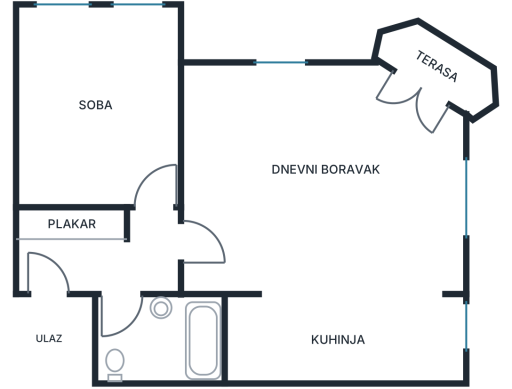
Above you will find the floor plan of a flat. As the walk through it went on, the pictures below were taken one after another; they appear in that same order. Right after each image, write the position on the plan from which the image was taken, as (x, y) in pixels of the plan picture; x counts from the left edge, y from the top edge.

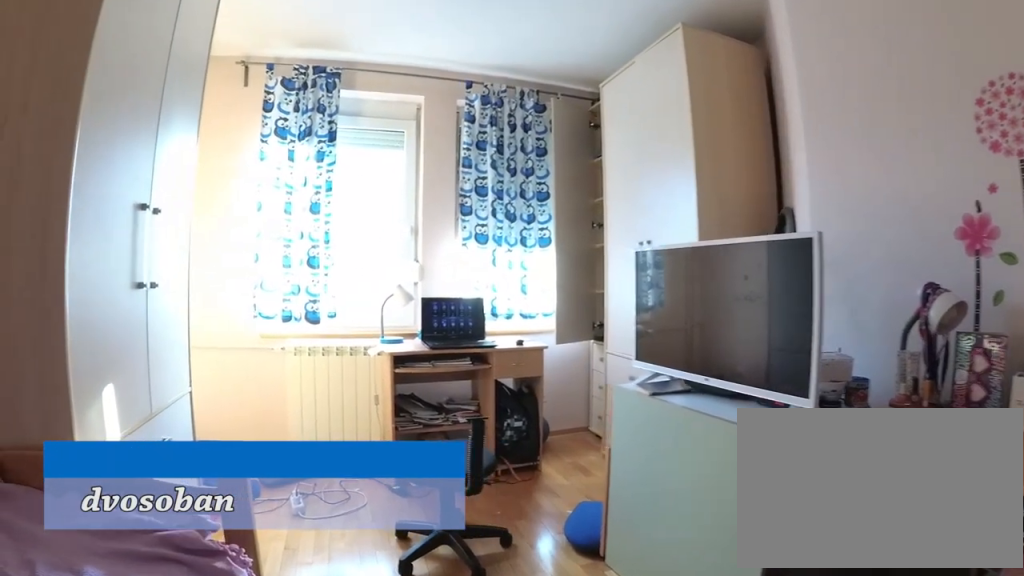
(80, 138)
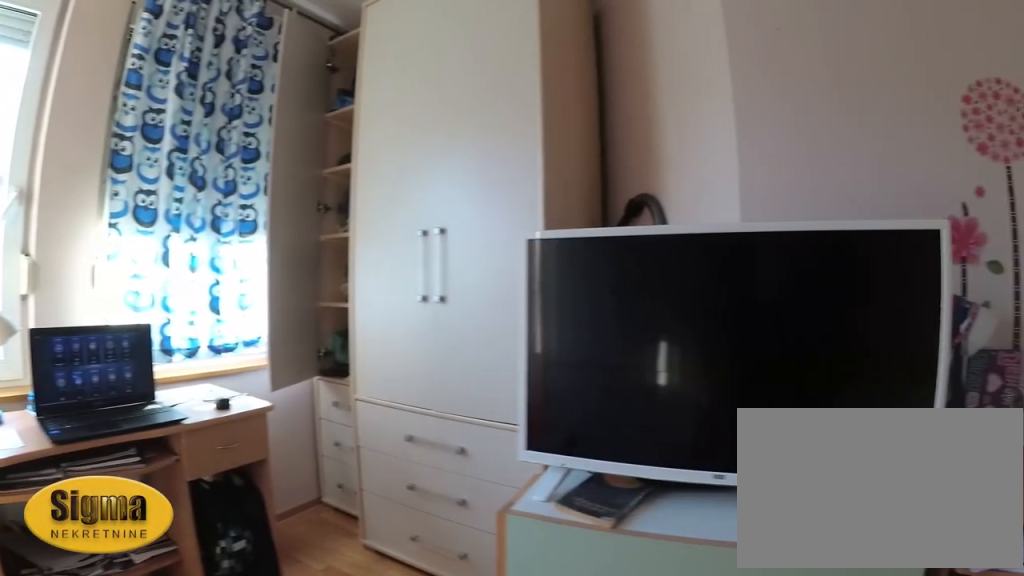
(78, 107)
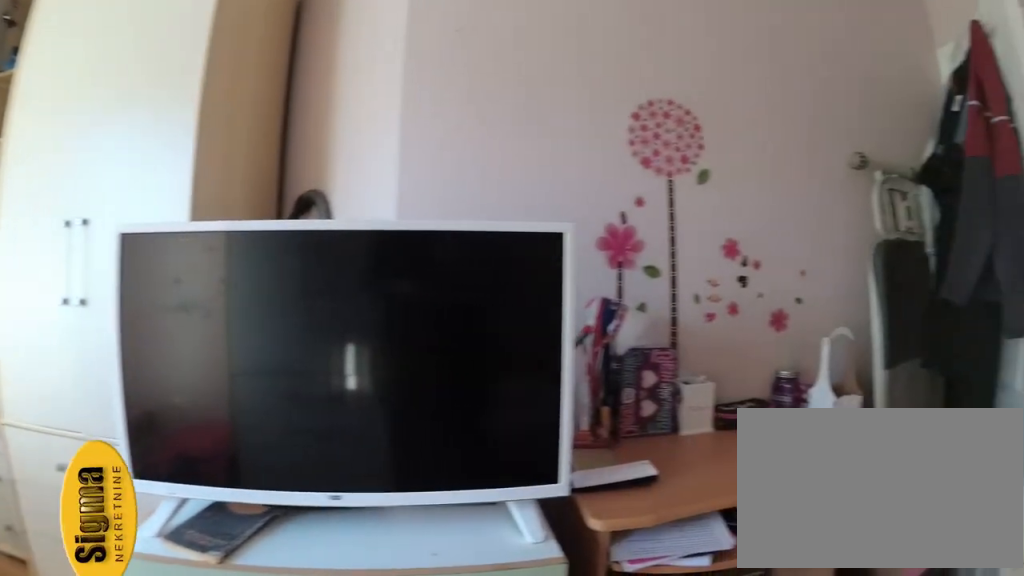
(81, 98)
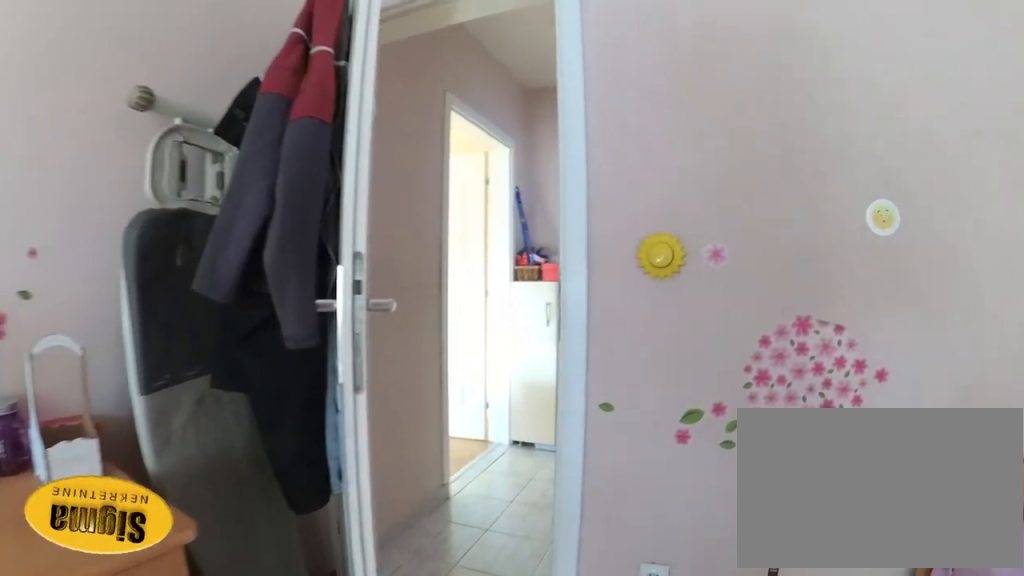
(112, 124)
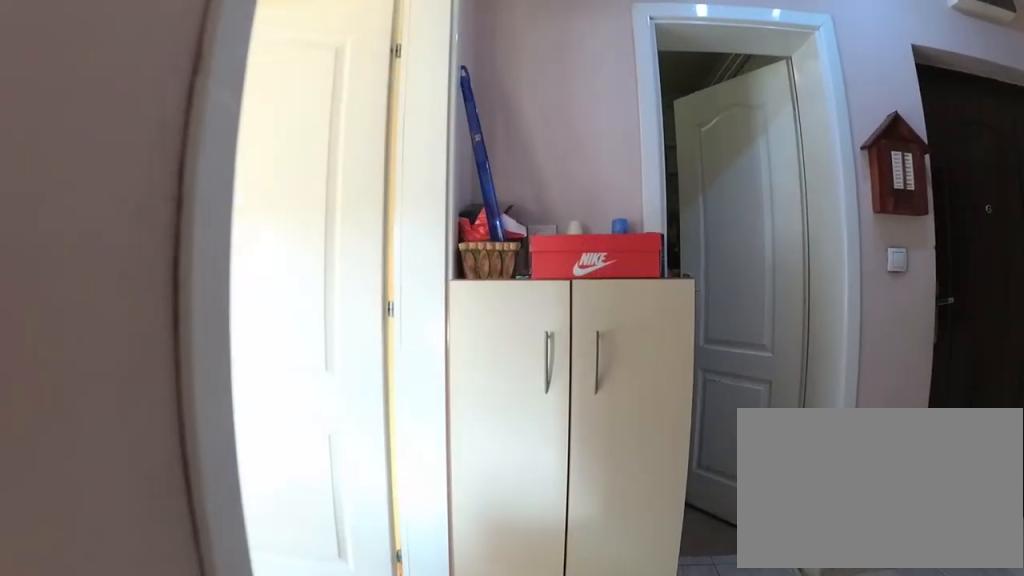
(142, 173)
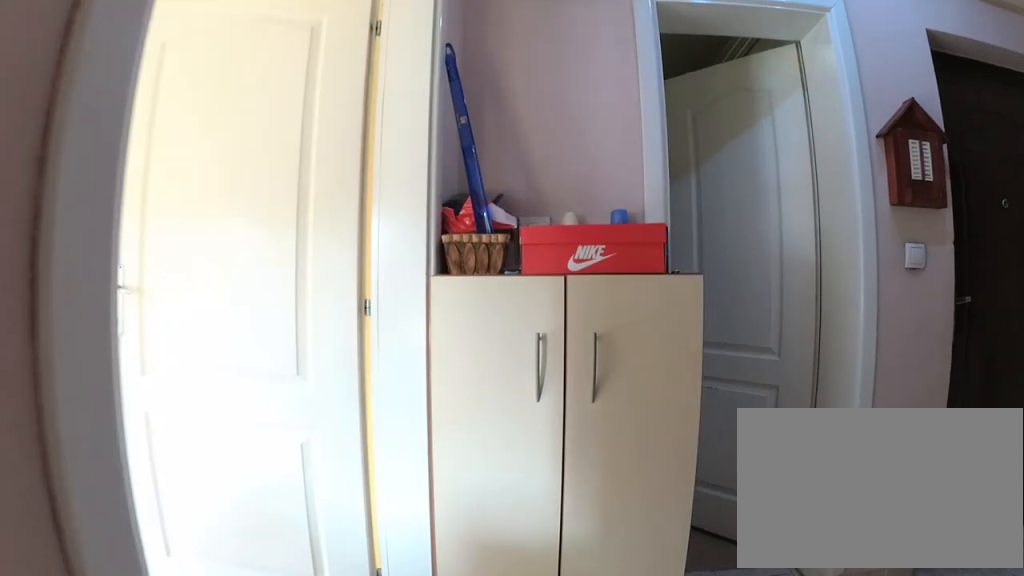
(145, 183)
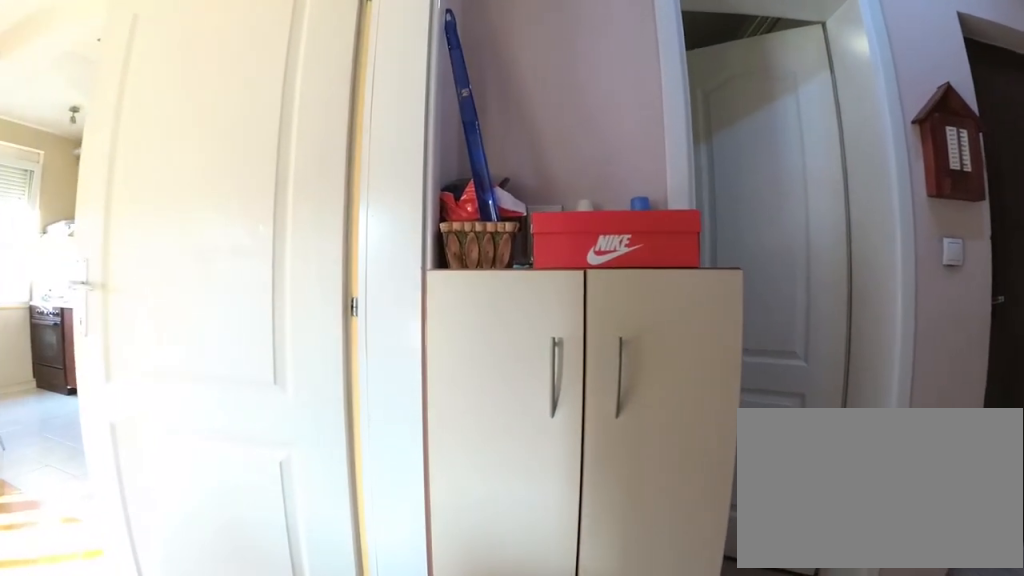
(147, 192)
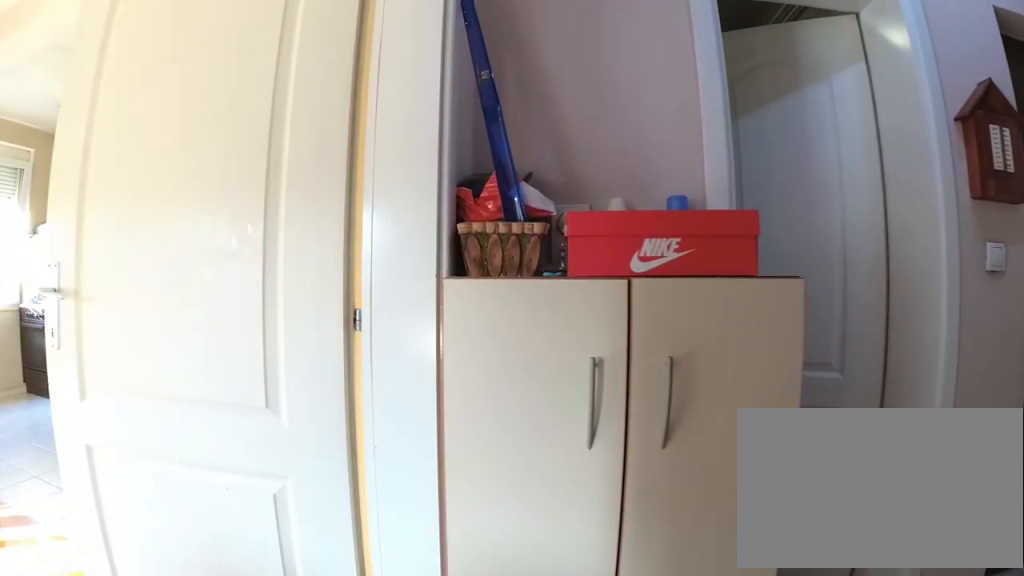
(147, 203)
